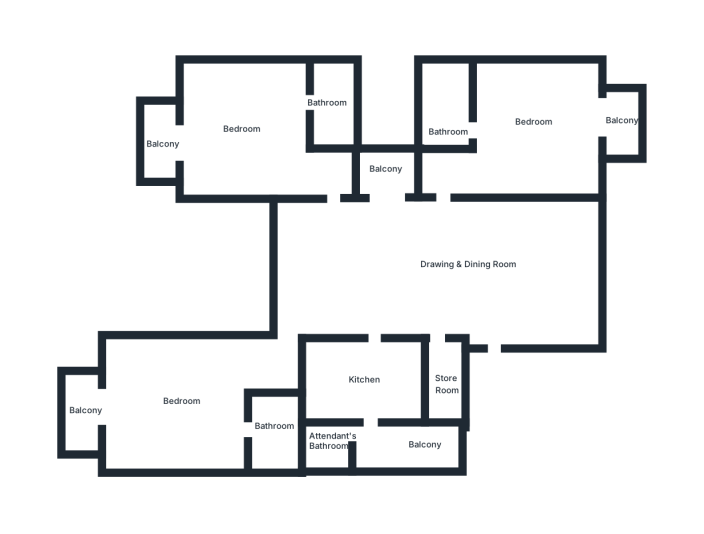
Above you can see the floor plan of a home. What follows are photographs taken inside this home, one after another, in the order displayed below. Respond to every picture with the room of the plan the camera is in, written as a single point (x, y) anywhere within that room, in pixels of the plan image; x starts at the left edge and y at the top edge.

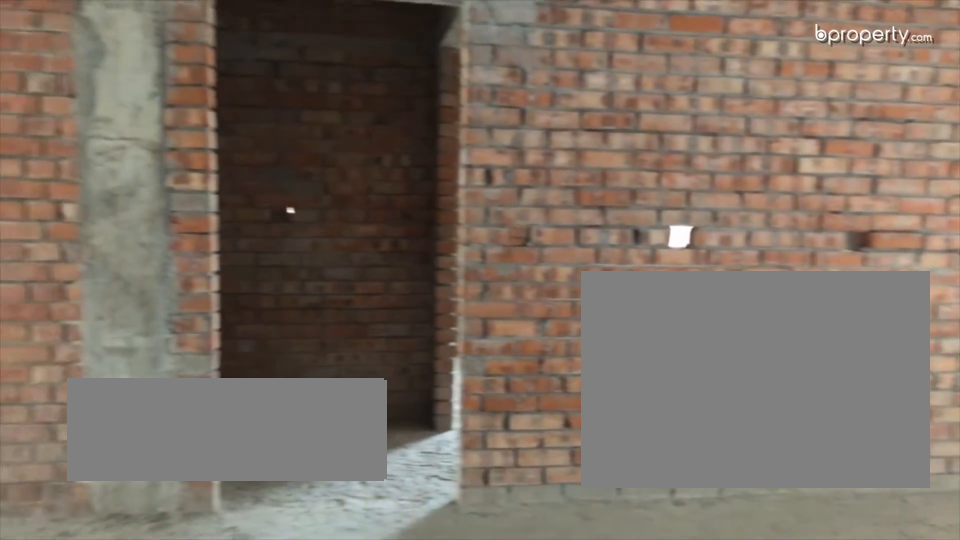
(487, 276)
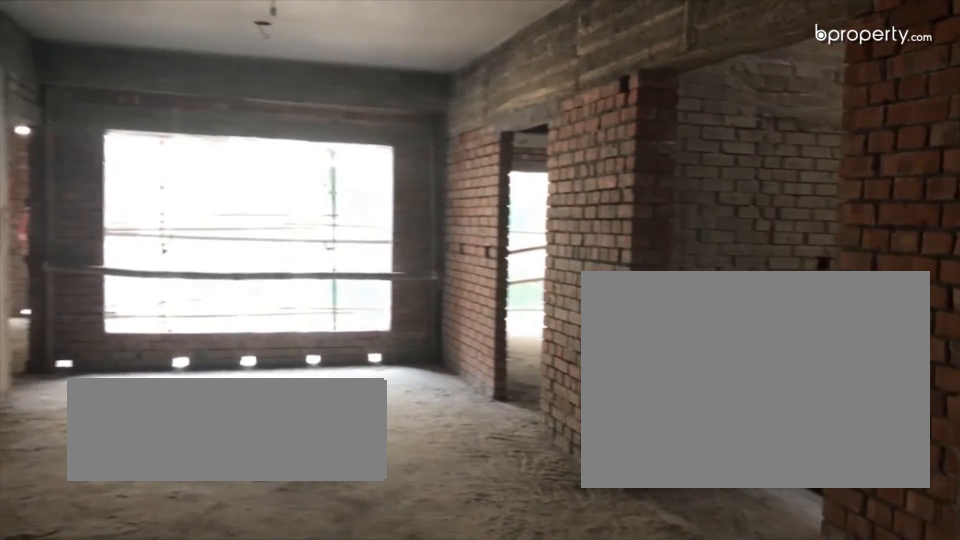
(487, 276)
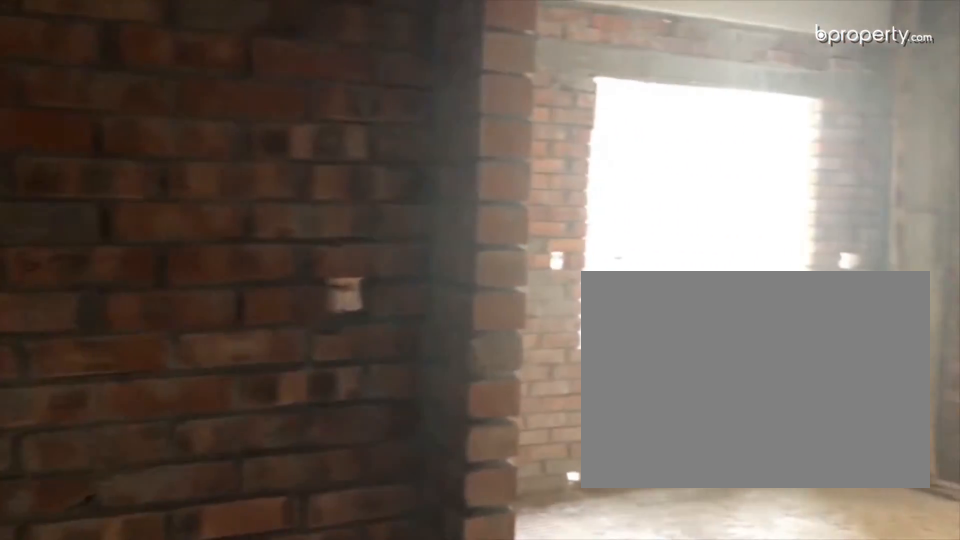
(535, 138)
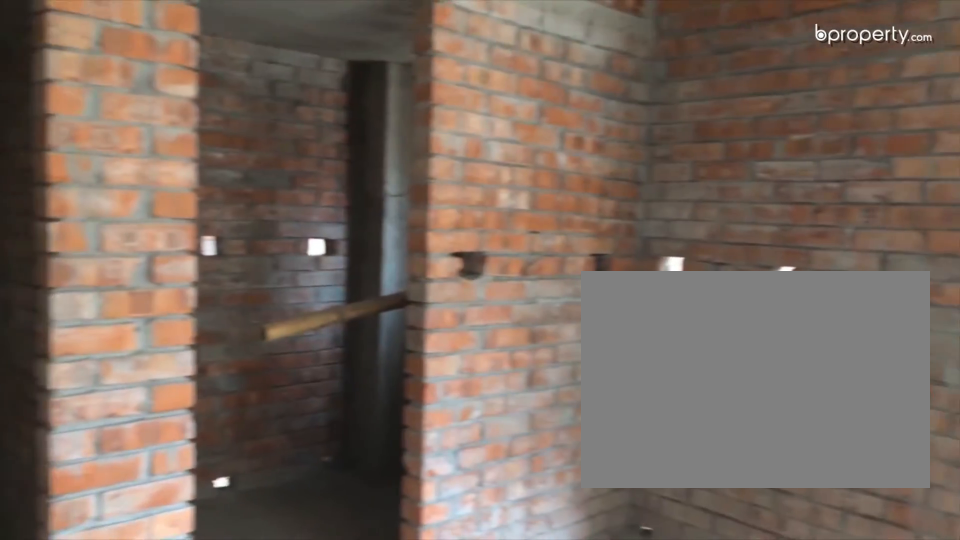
(535, 138)
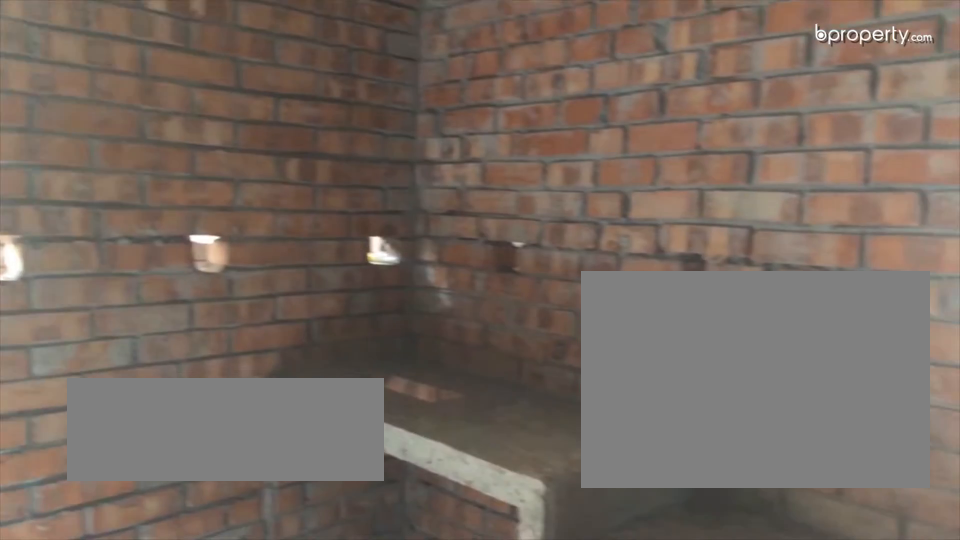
(372, 383)
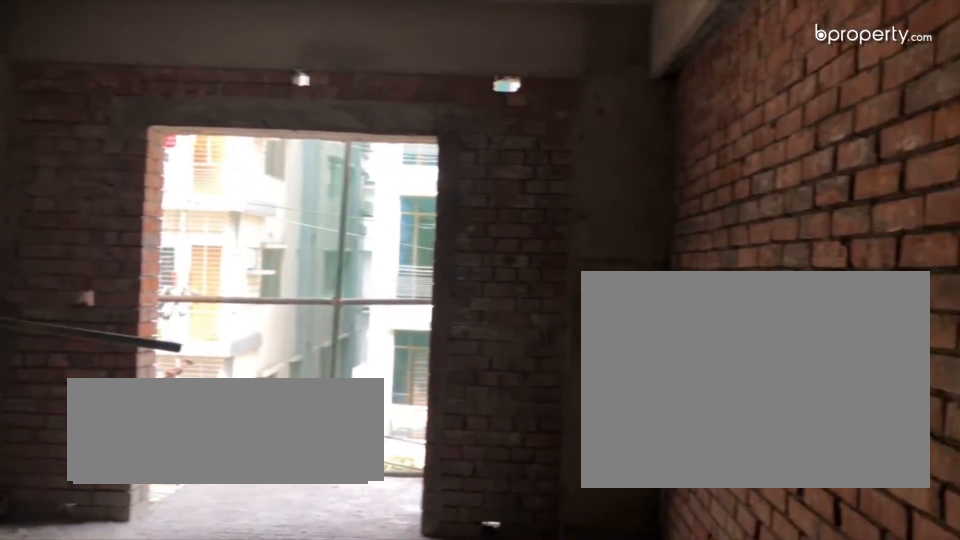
(187, 417)
